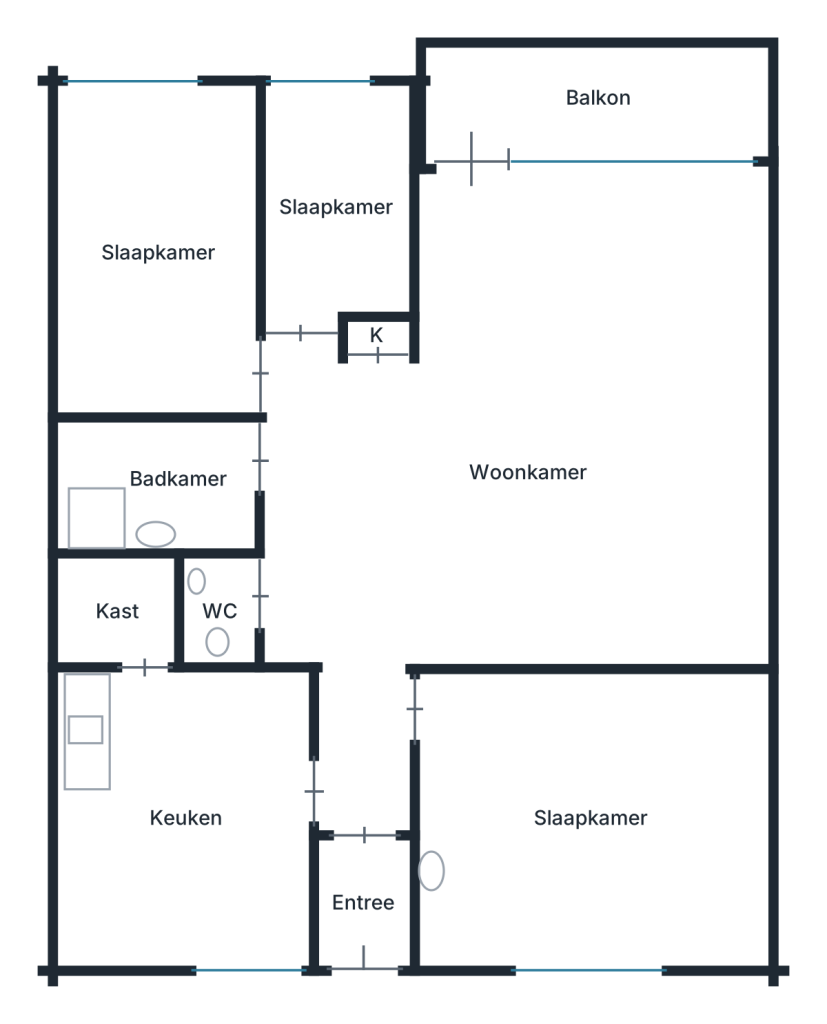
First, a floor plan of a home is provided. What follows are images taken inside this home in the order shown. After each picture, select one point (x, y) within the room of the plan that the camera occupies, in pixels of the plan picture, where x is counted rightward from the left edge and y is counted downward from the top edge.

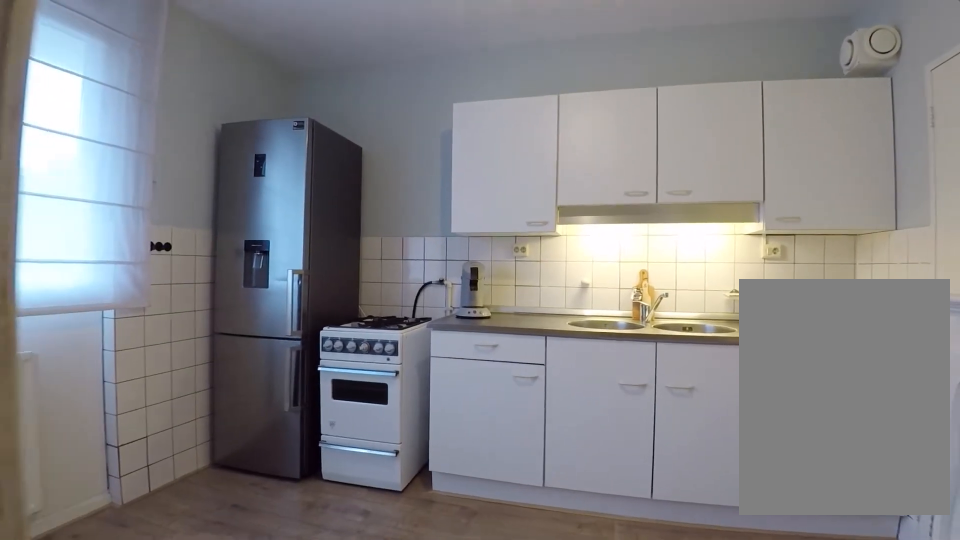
(191, 818)
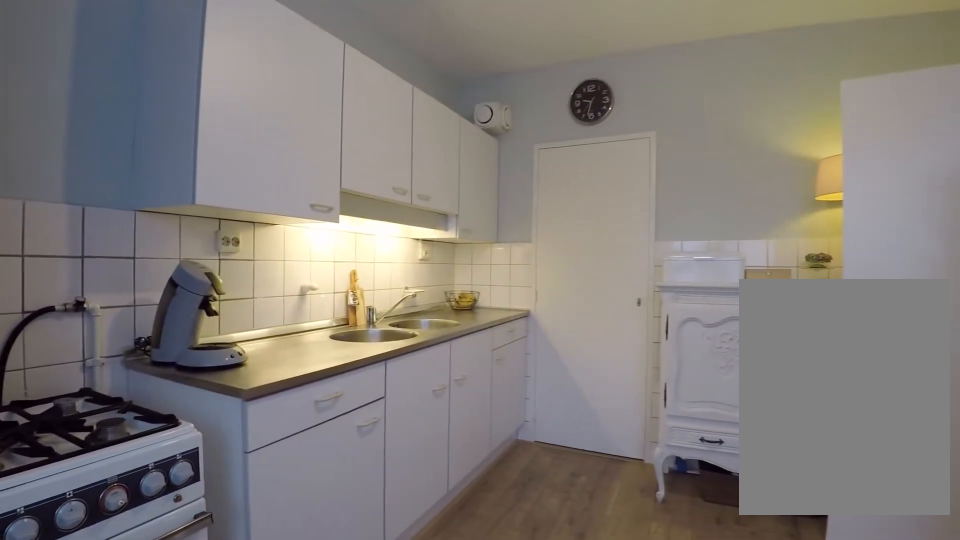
(191, 818)
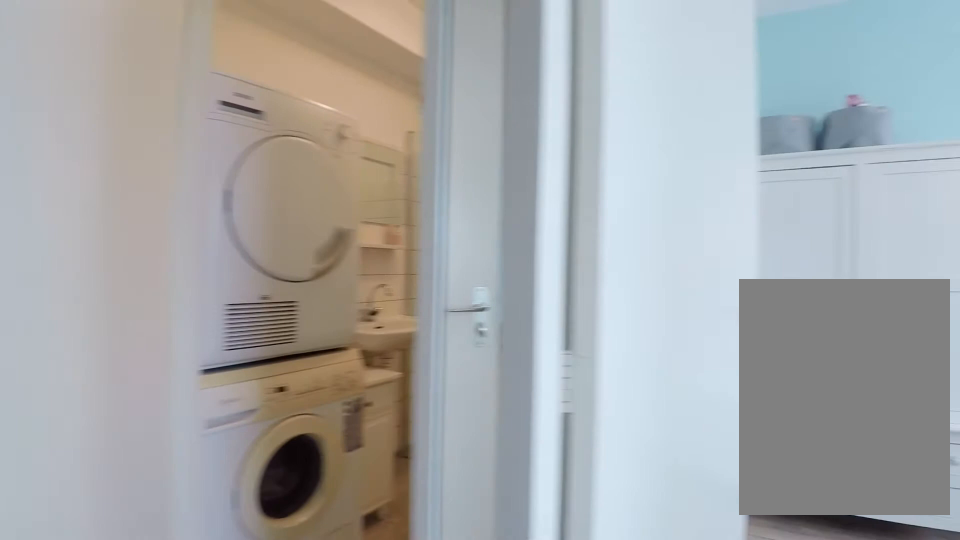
(342, 565)
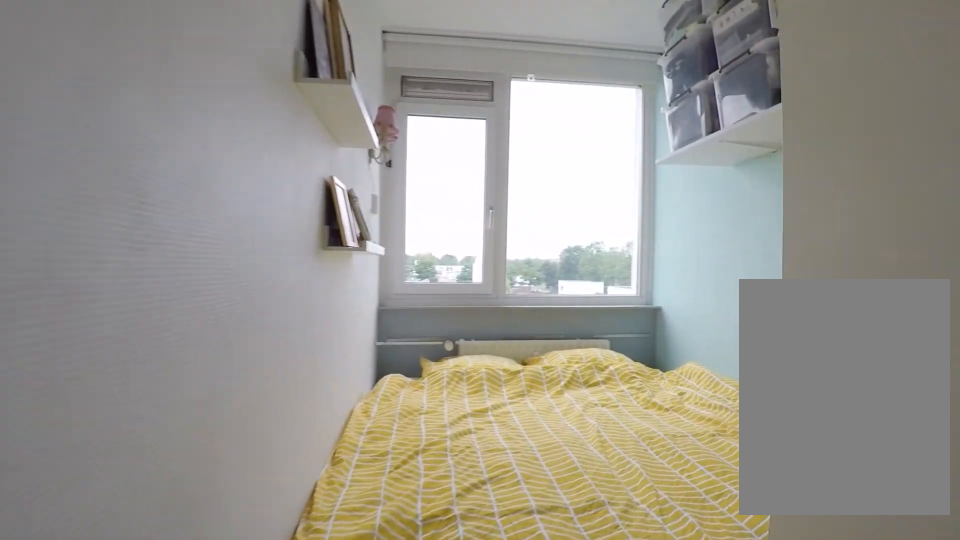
(336, 204)
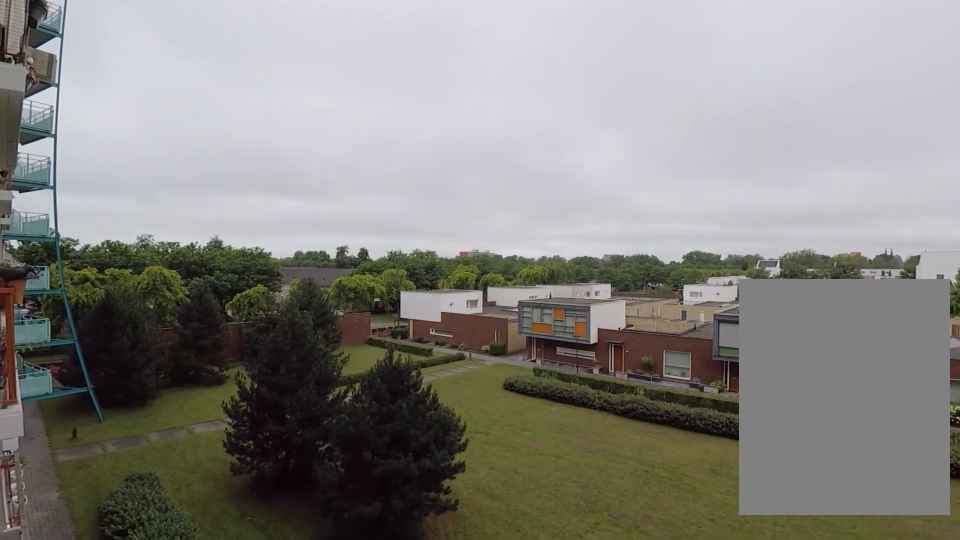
(594, 101)
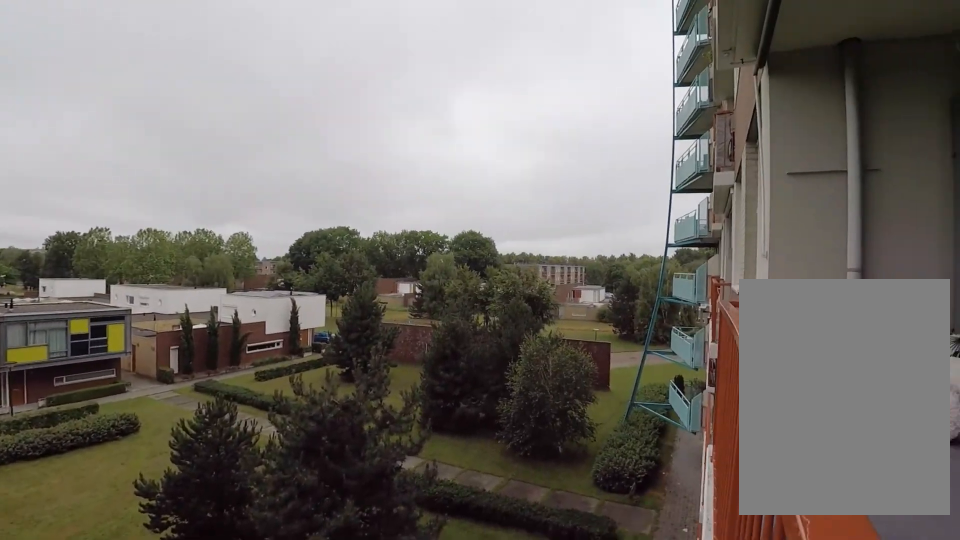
(594, 101)
